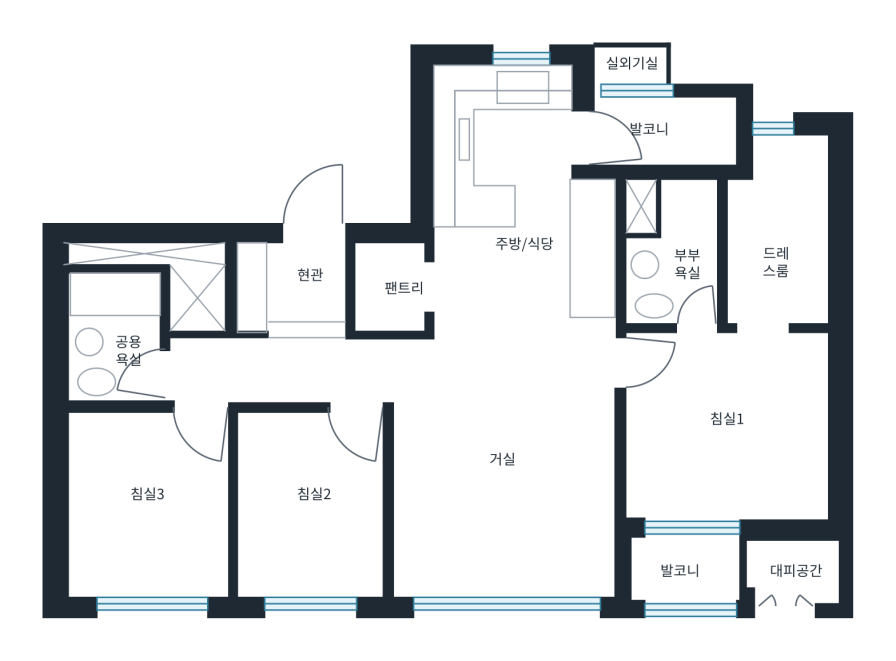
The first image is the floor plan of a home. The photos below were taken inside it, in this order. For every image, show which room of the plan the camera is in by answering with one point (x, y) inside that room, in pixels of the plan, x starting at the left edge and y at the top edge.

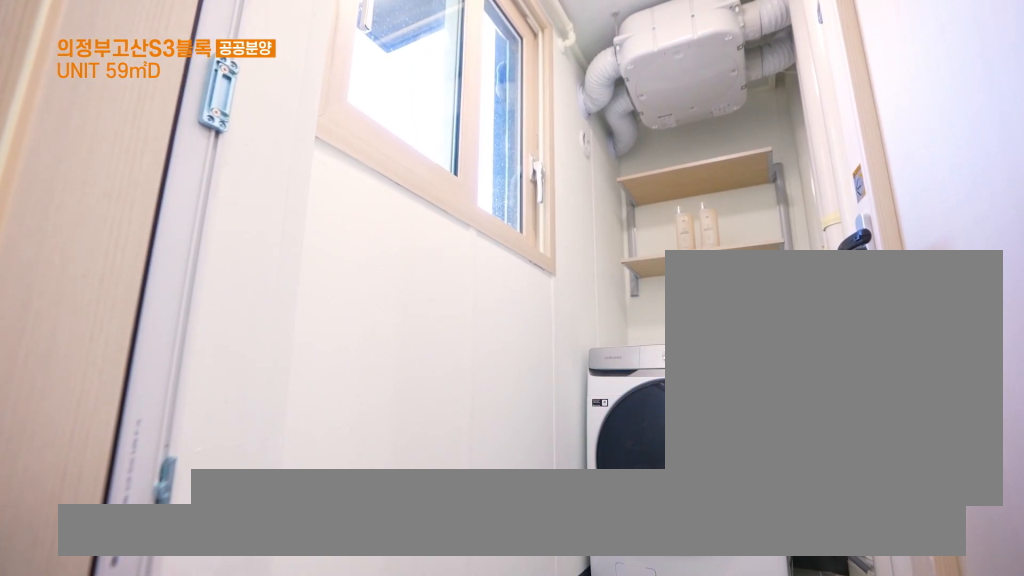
(650, 112)
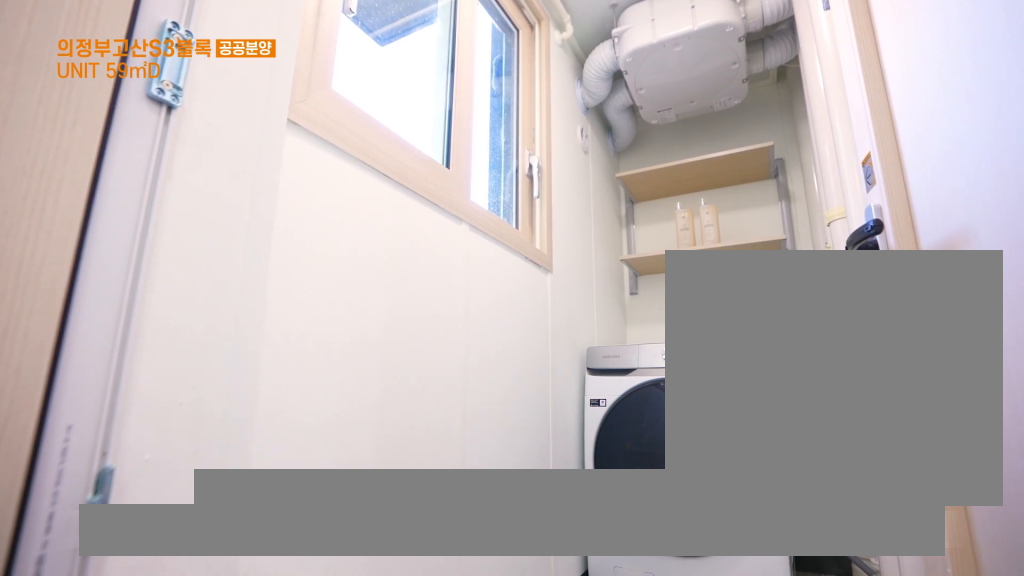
(650, 112)
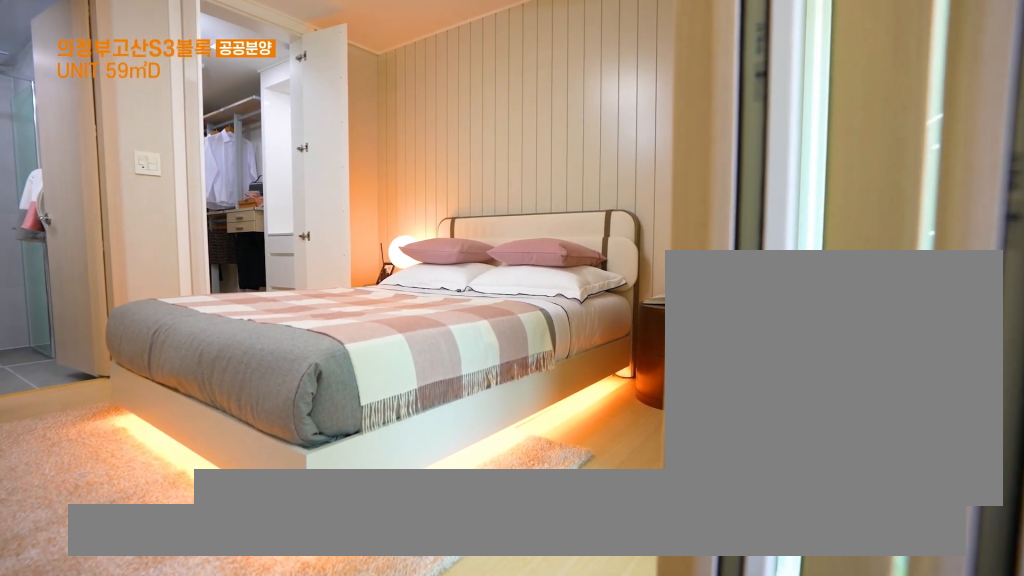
(727, 402)
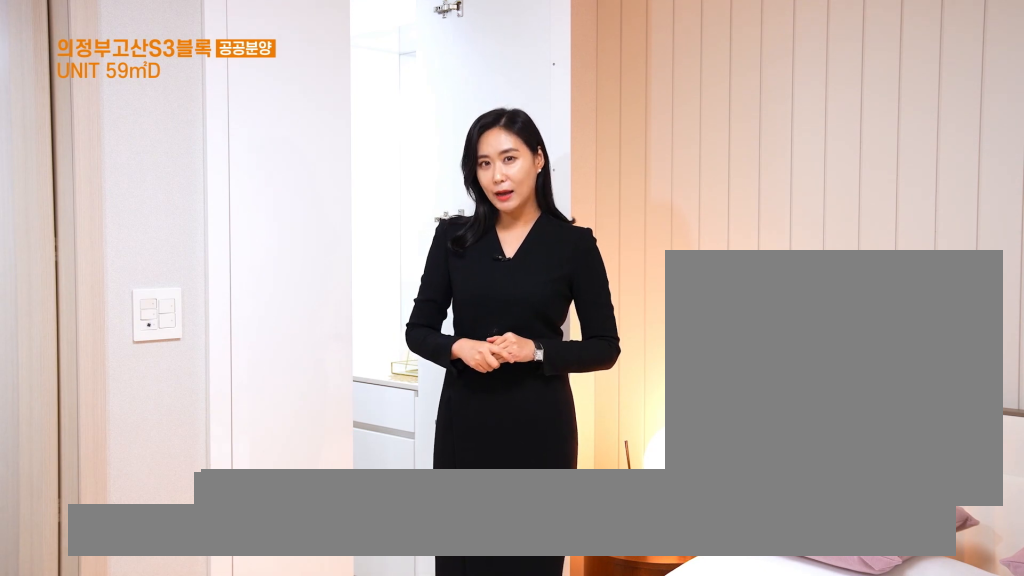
(726, 404)
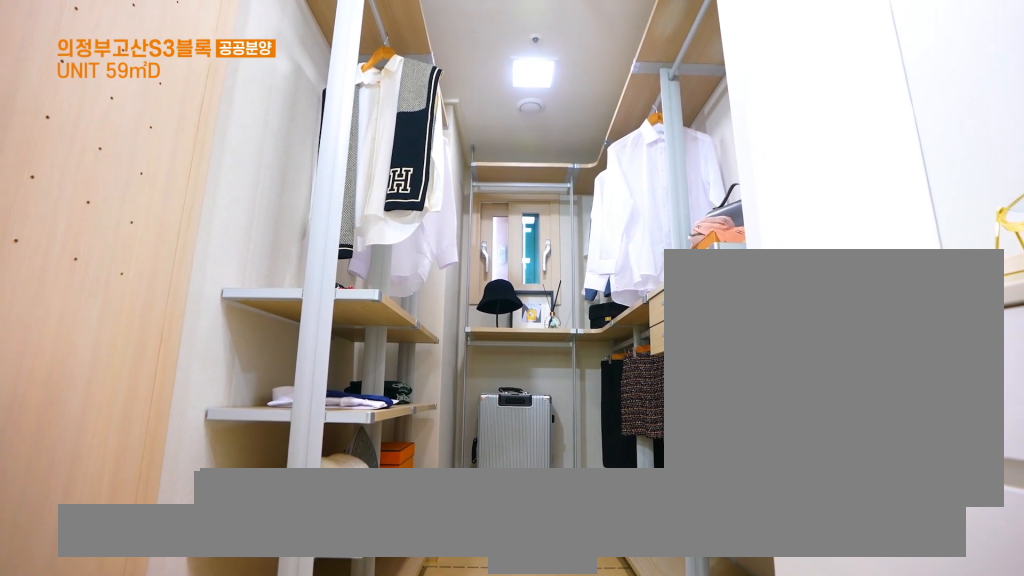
(776, 233)
